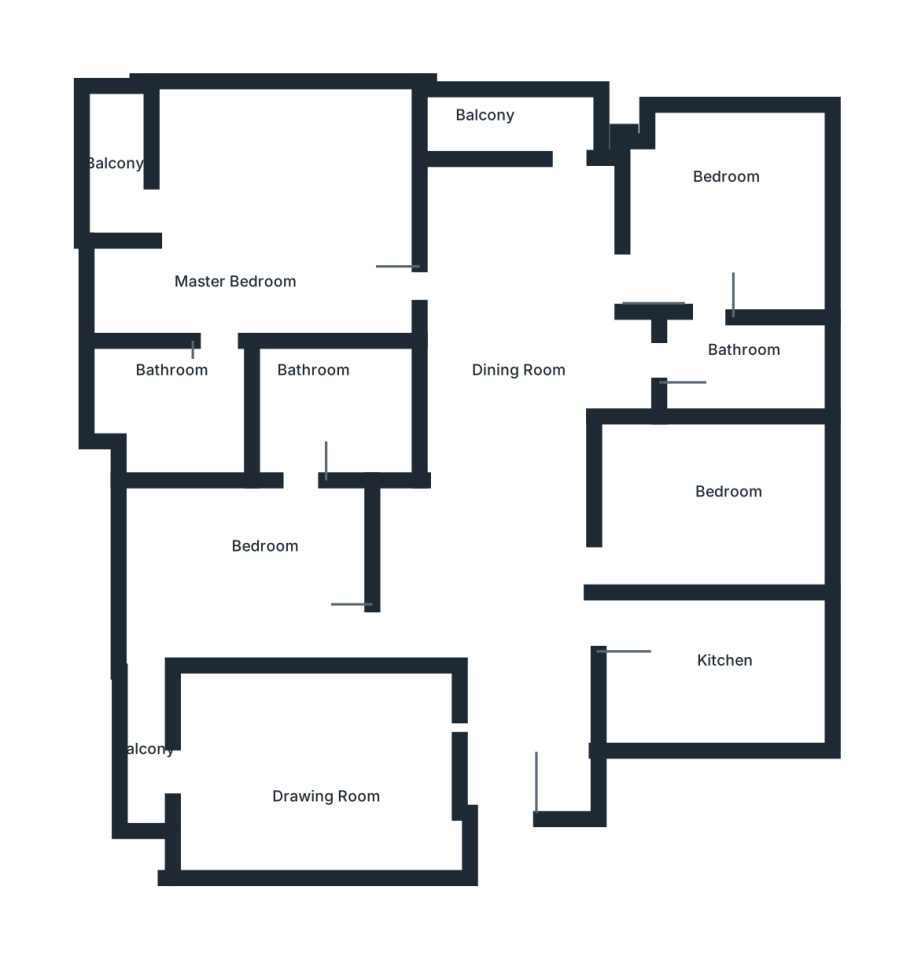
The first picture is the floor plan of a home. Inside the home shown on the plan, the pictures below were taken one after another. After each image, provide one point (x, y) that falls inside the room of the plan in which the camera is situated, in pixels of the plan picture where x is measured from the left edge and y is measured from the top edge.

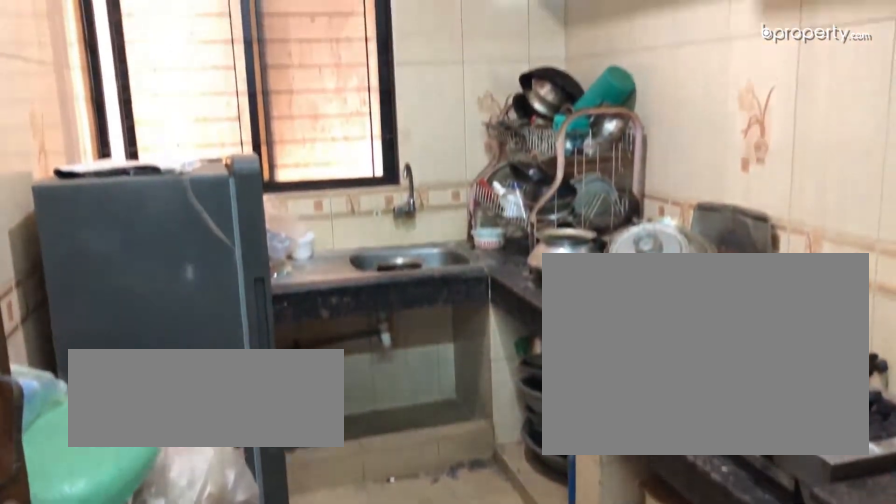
(726, 686)
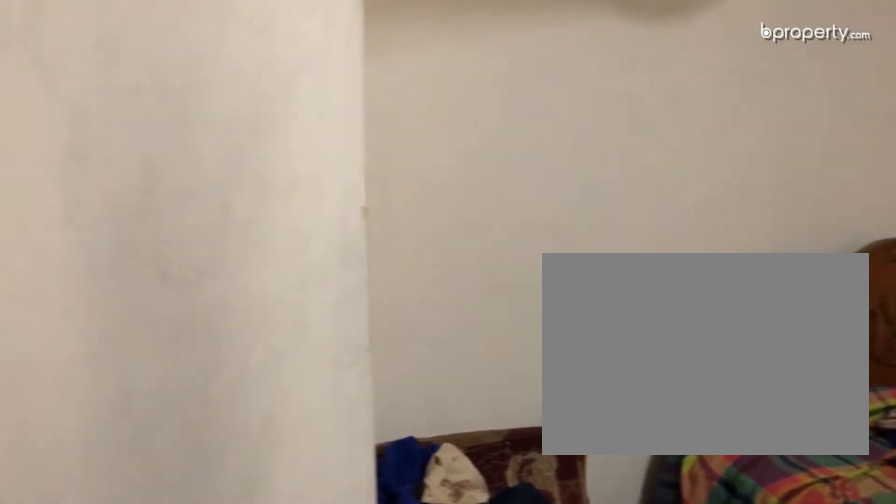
(697, 522)
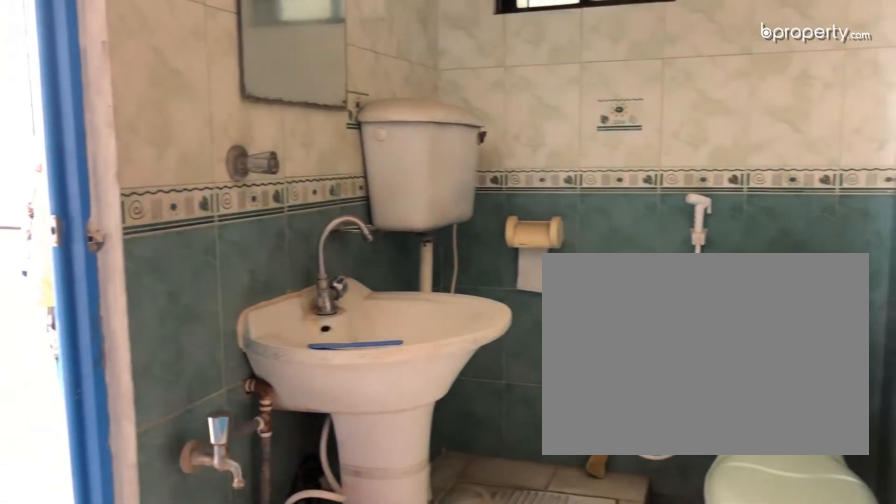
(726, 362)
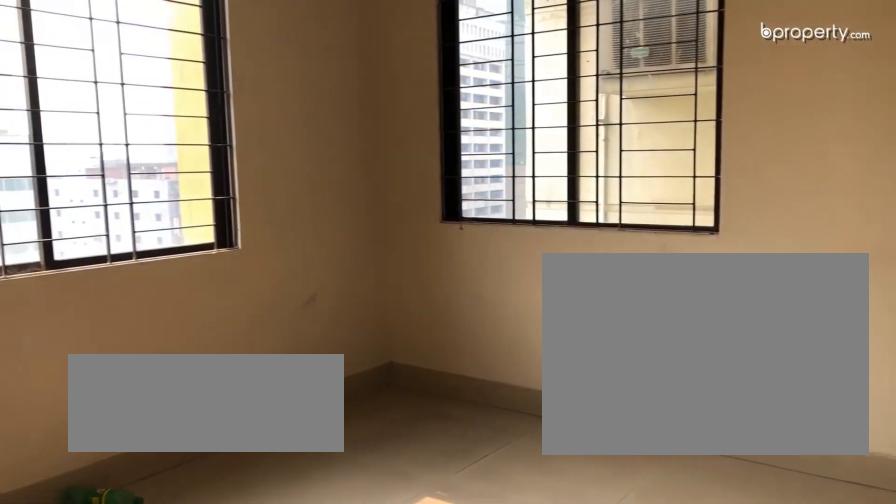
(730, 207)
